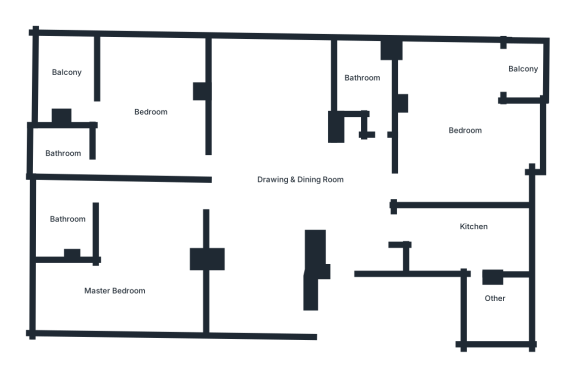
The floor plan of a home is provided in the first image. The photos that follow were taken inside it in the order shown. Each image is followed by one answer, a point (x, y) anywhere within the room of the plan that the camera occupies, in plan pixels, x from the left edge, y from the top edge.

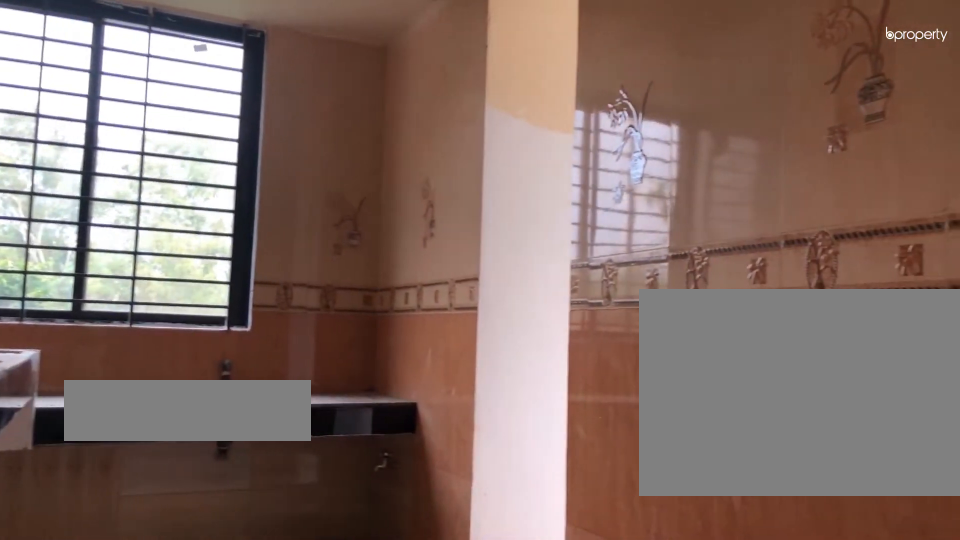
(475, 234)
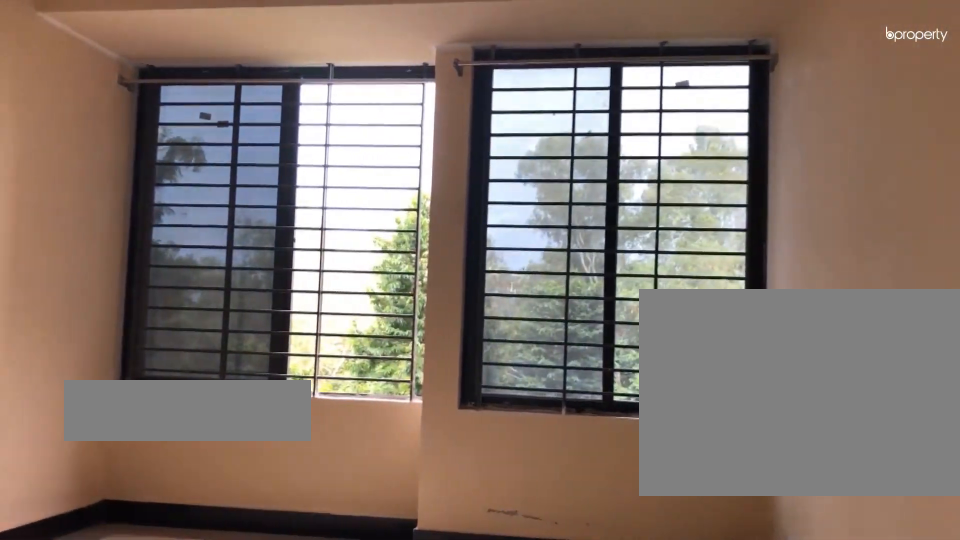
(456, 127)
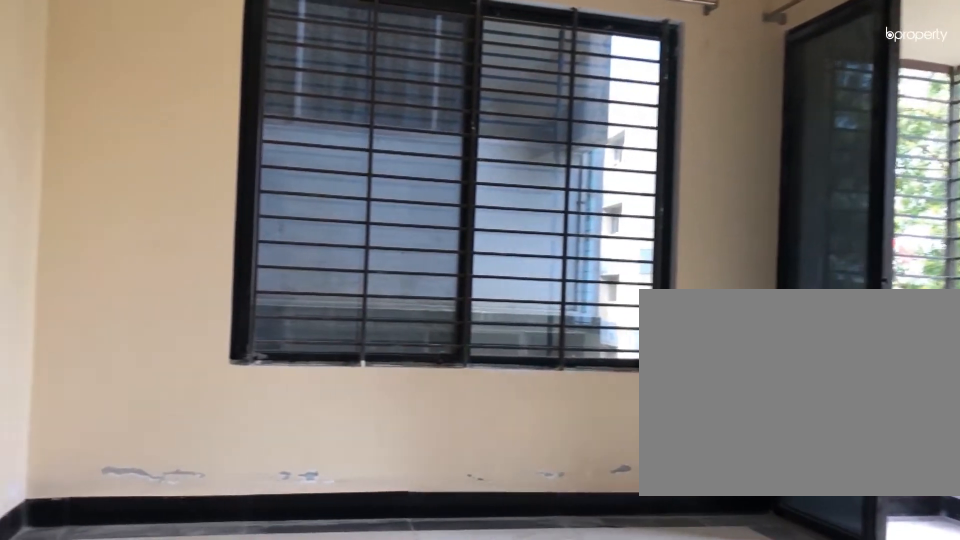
(456, 127)
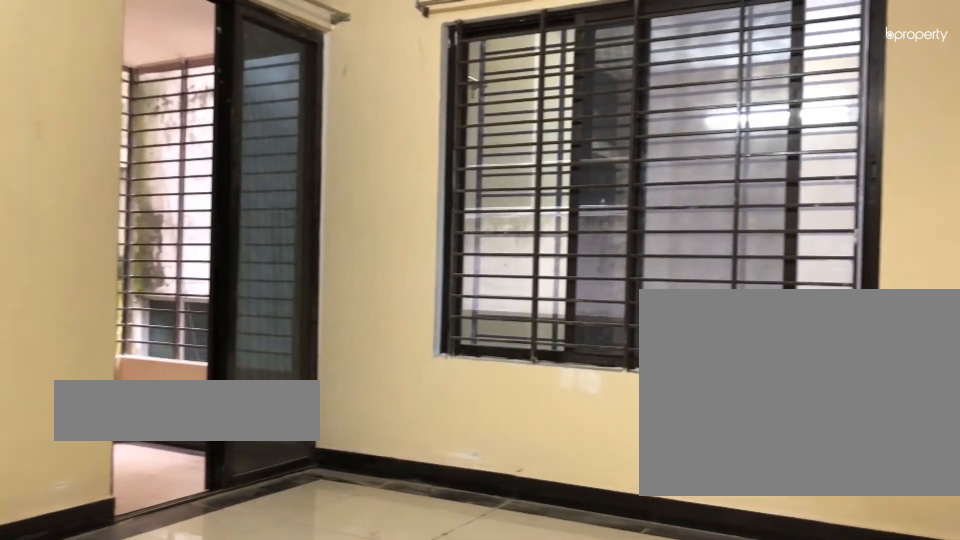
(158, 118)
